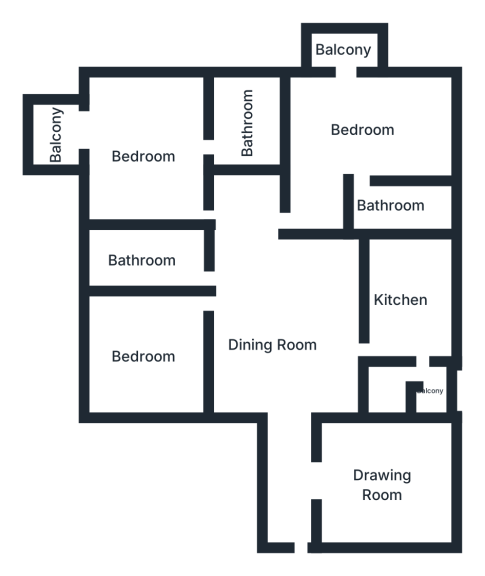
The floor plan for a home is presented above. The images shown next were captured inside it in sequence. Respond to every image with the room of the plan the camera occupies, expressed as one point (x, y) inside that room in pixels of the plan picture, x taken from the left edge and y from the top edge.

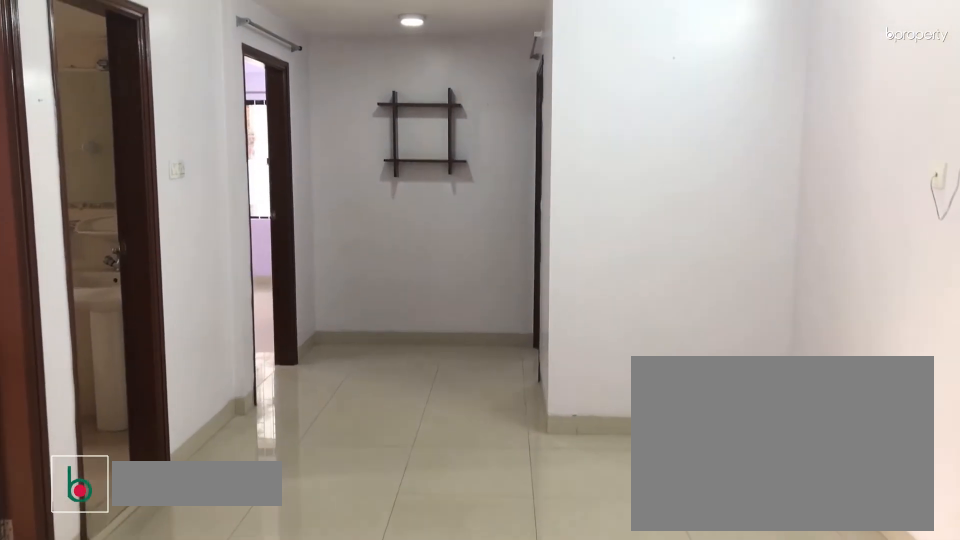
(271, 346)
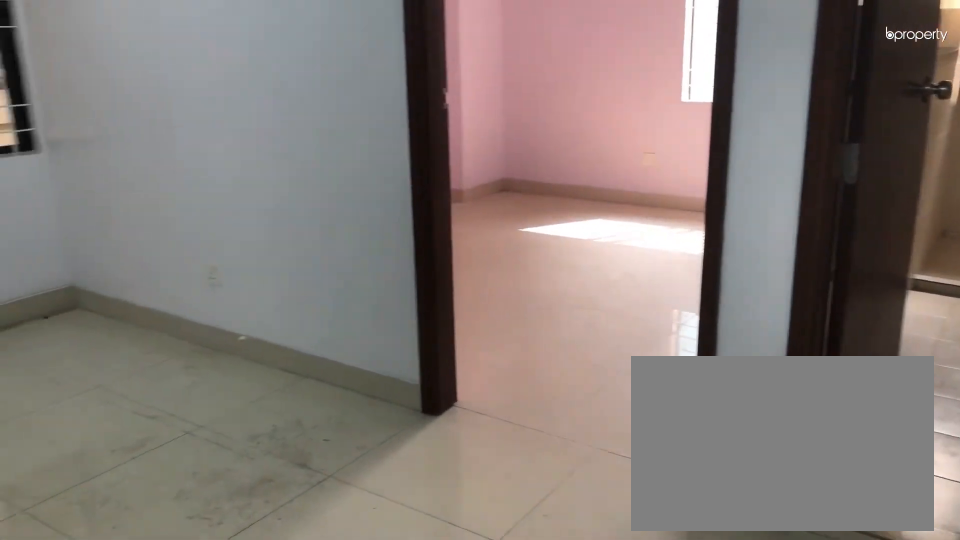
(272, 347)
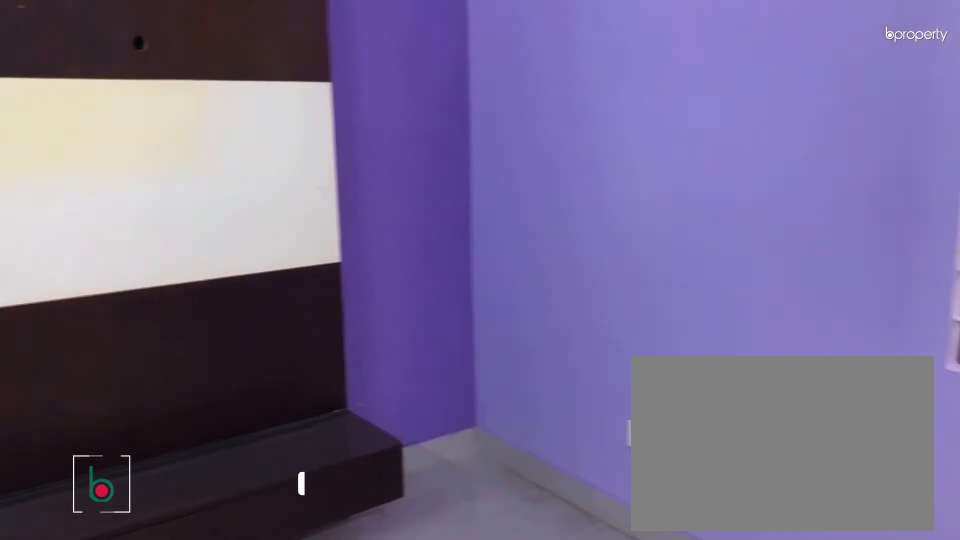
(383, 484)
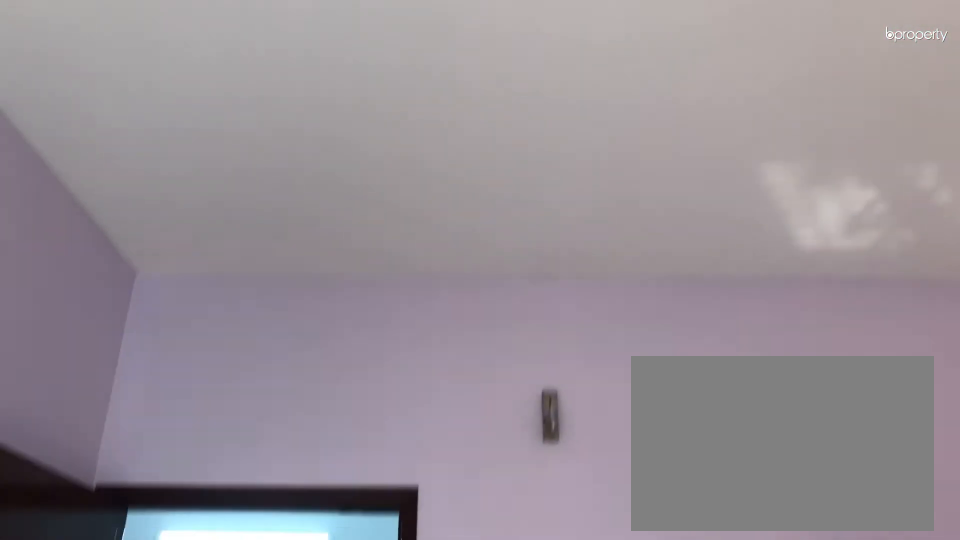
(140, 355)
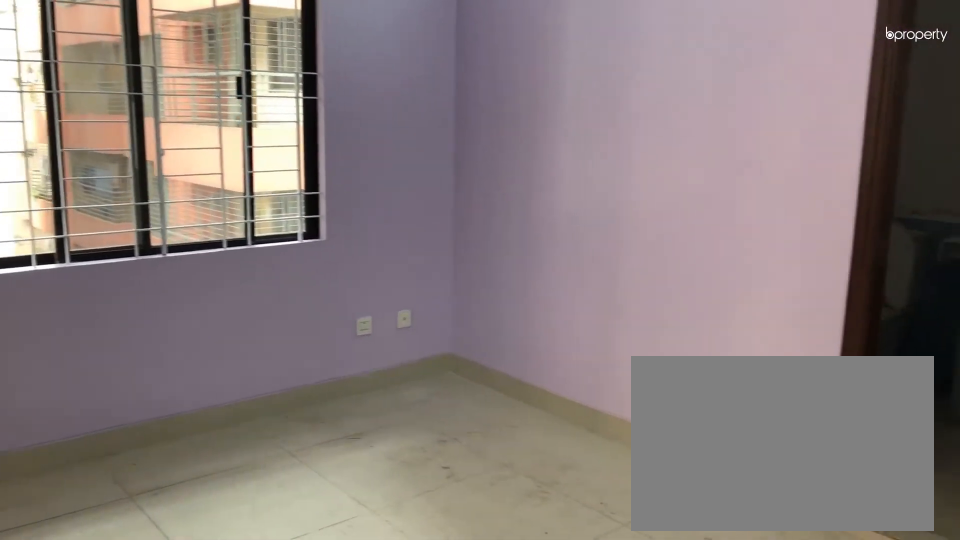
(143, 158)
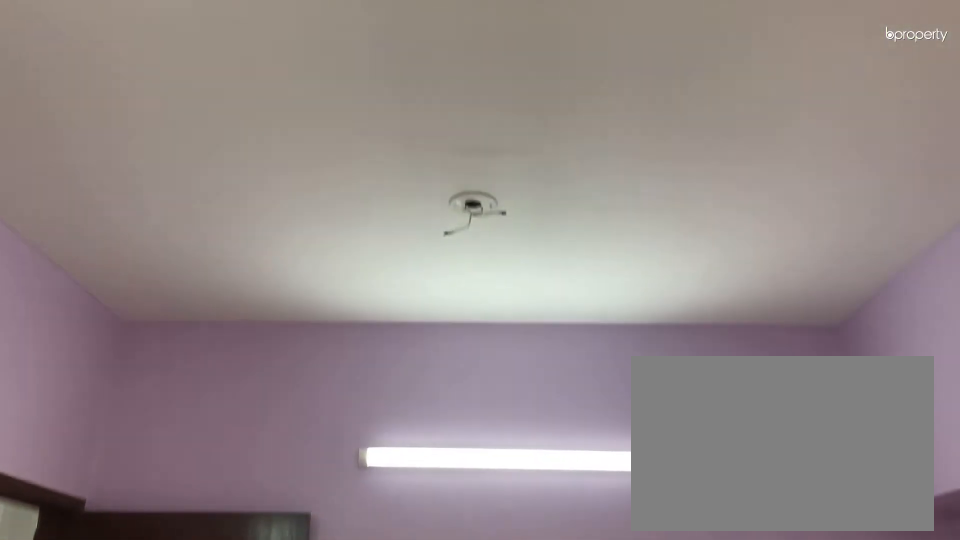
(143, 158)
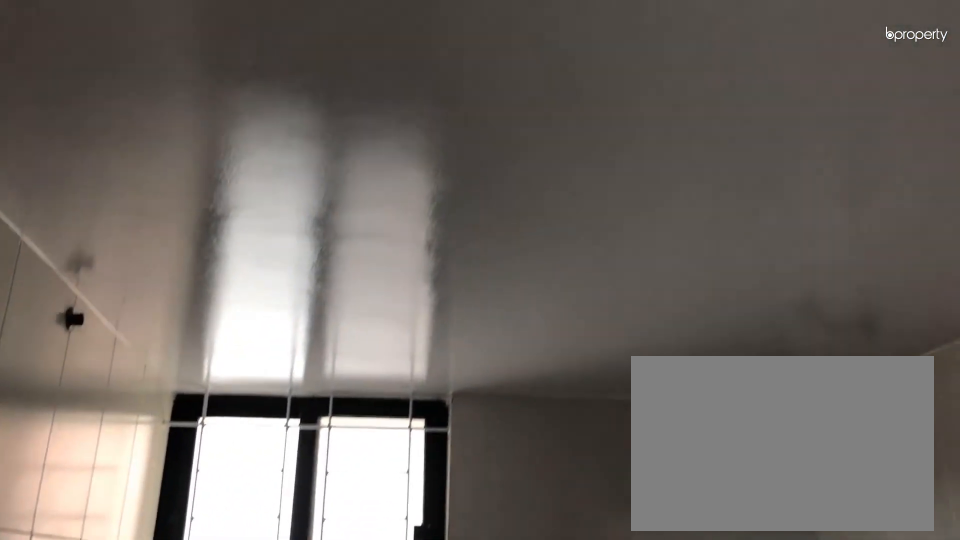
(244, 123)
